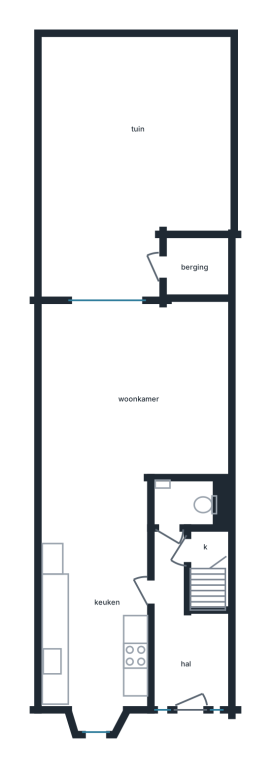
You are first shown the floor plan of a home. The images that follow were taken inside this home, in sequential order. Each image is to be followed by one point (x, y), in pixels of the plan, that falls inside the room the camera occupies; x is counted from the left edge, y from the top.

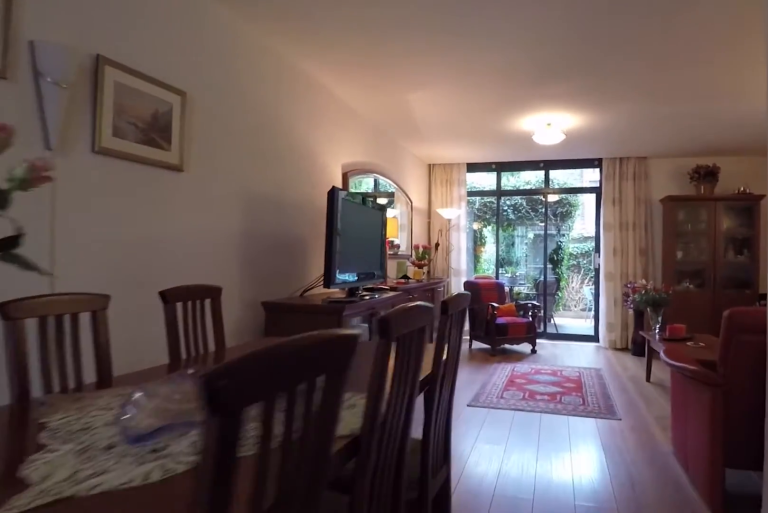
(101, 698)
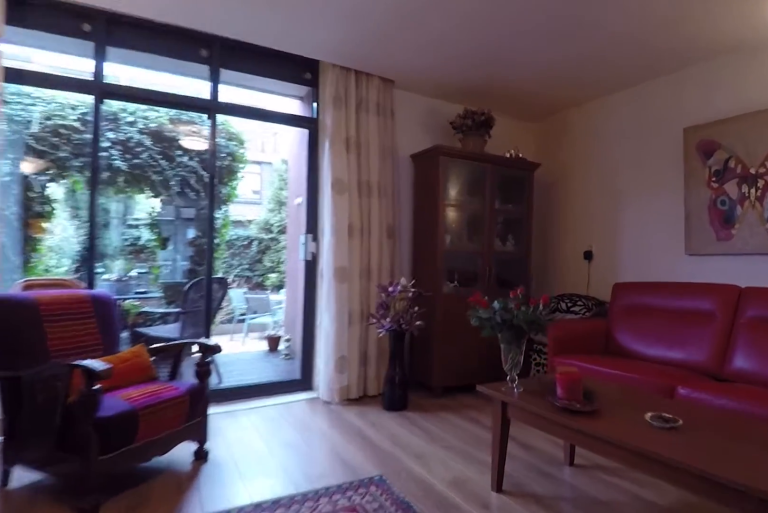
(187, 390)
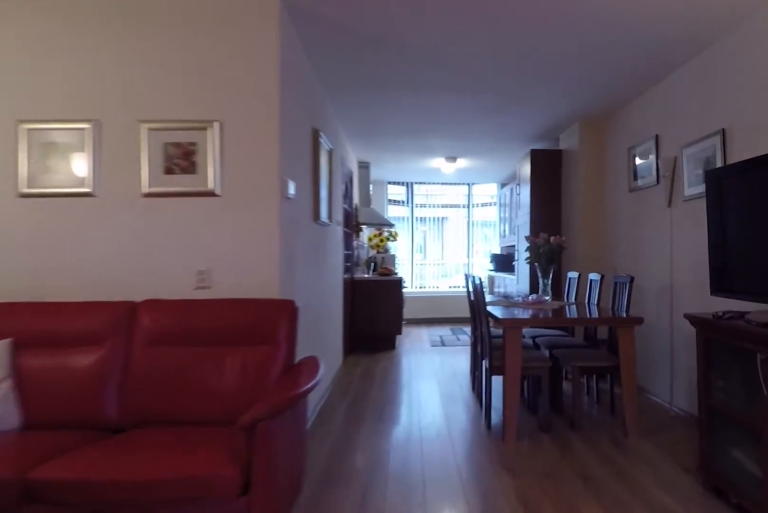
(187, 390)
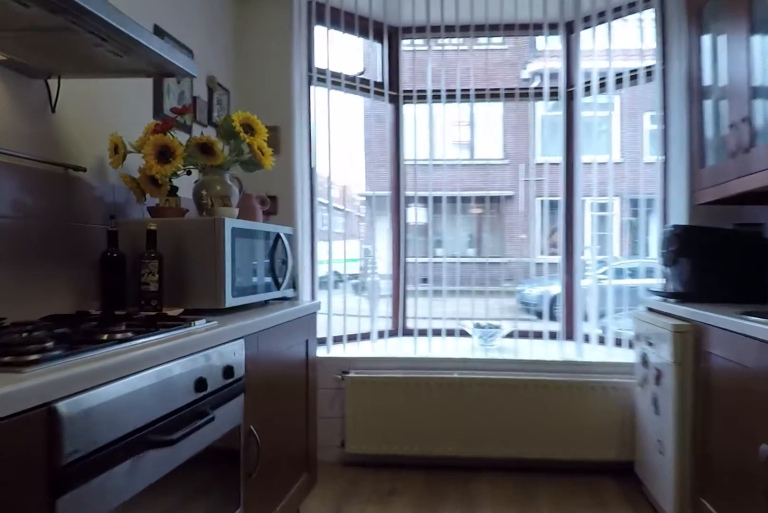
(101, 698)
